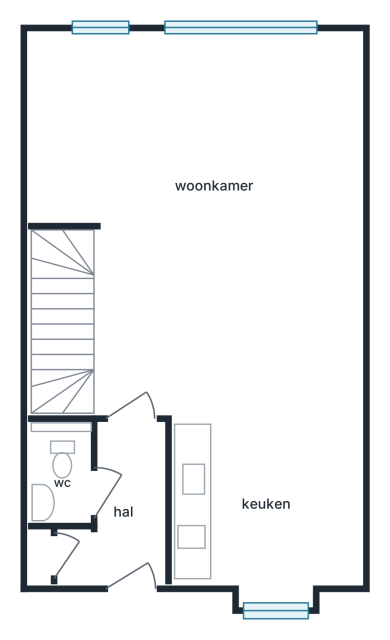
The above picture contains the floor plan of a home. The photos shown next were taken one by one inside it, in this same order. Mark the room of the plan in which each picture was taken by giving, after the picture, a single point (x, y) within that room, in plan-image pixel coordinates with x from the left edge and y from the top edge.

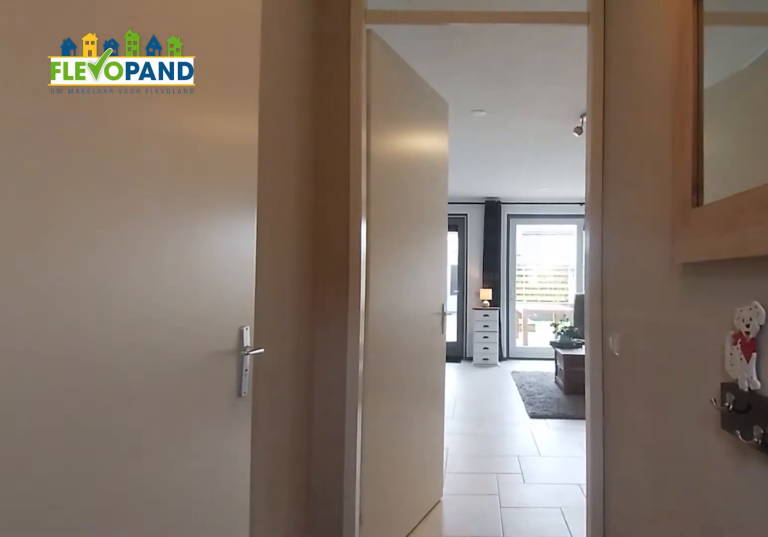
(123, 511)
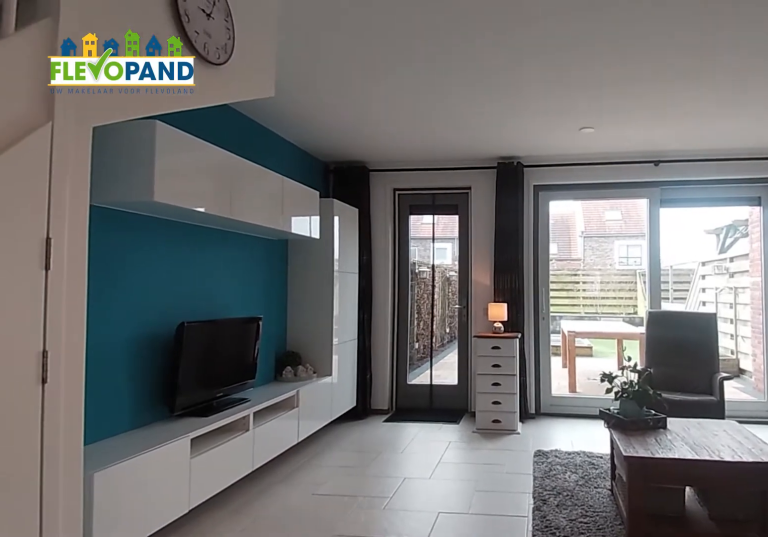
(206, 180)
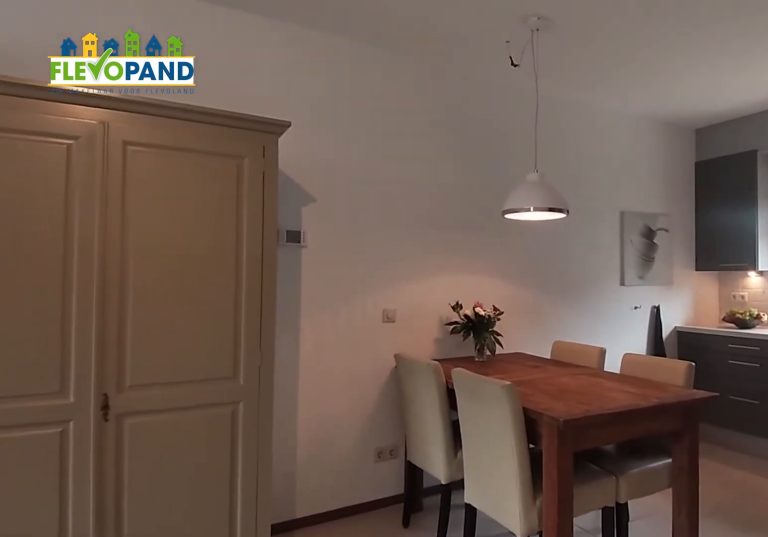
(206, 180)
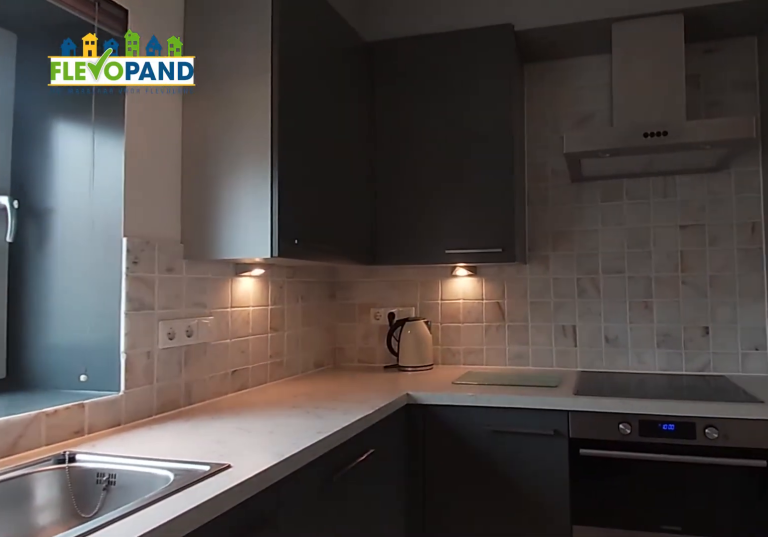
(267, 502)
